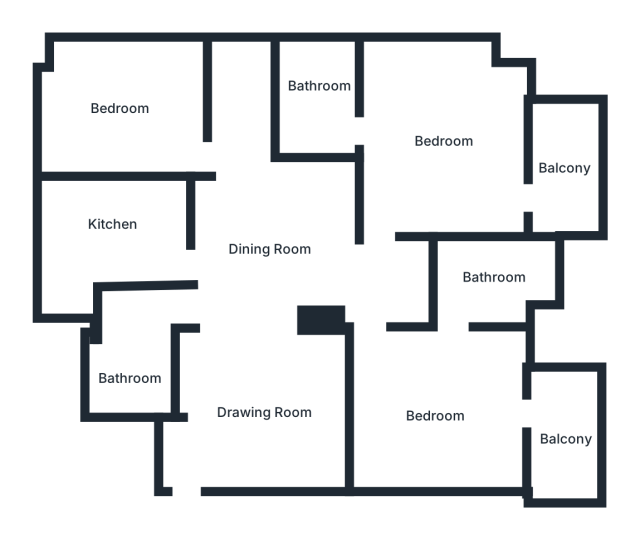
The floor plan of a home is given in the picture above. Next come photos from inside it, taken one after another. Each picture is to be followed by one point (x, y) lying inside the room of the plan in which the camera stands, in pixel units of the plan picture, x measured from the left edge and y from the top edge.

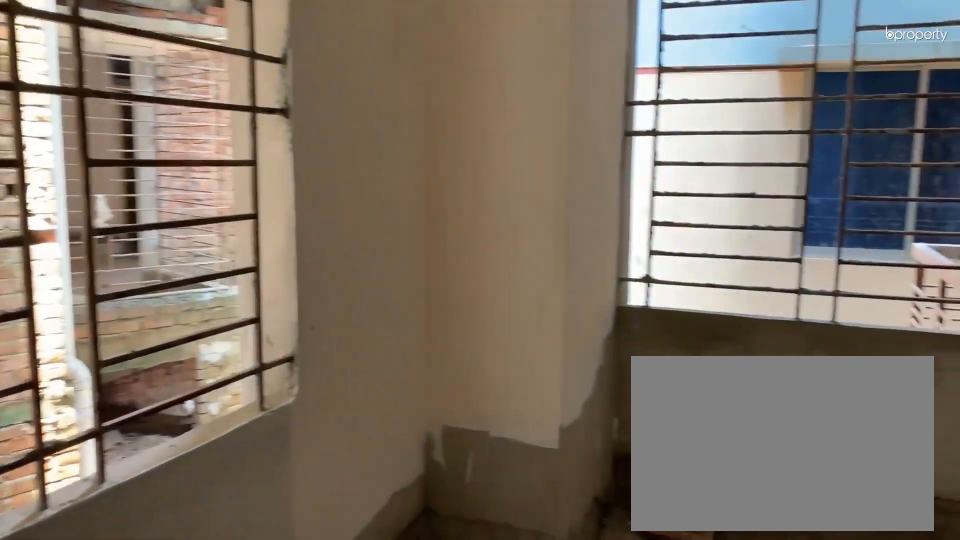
(436, 133)
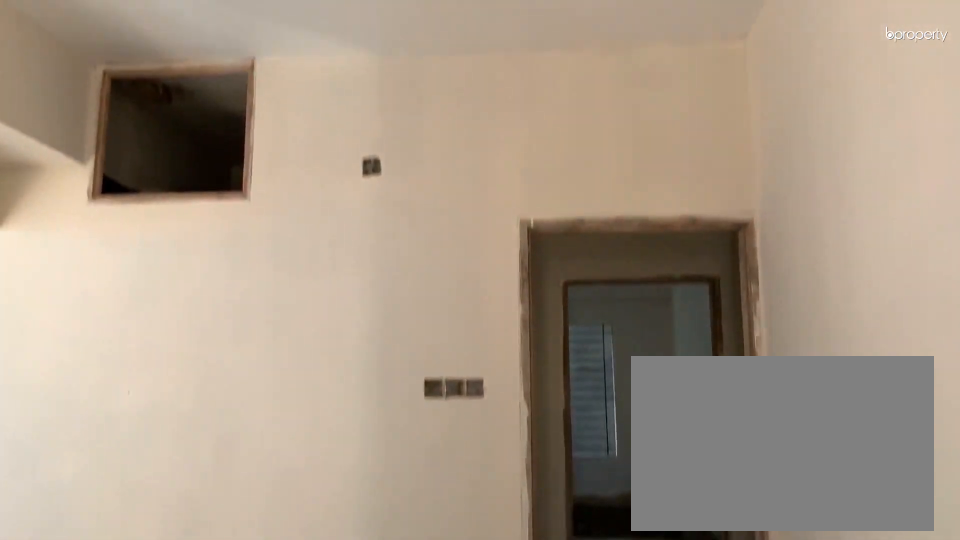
(436, 133)
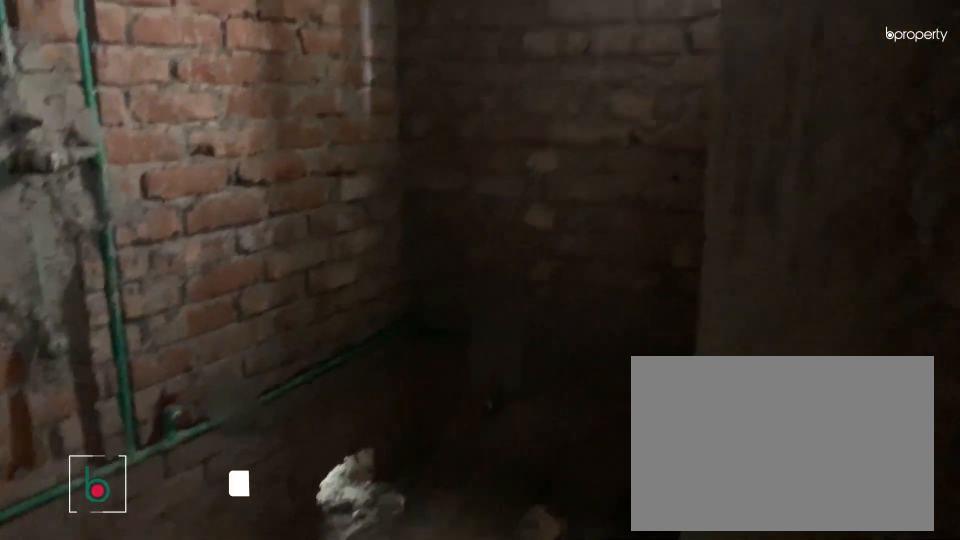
(316, 102)
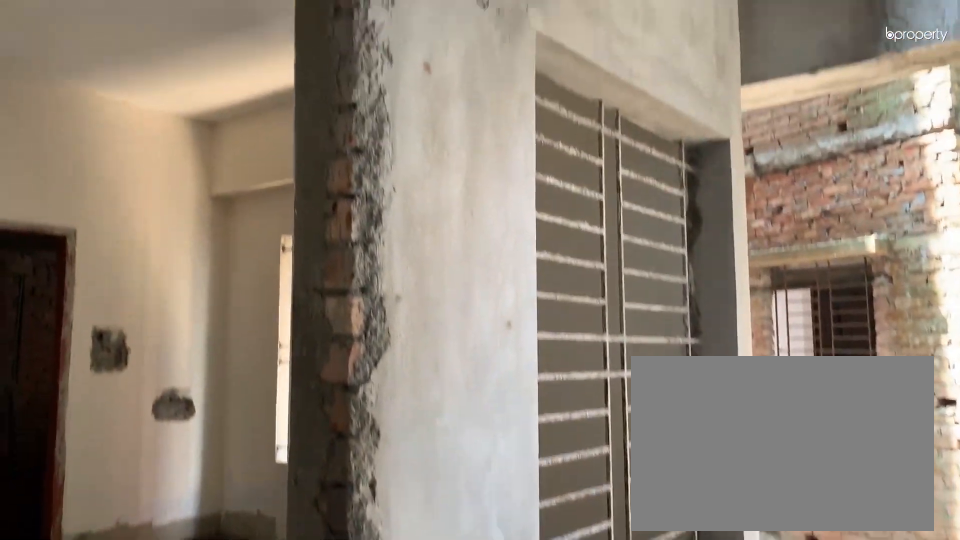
(569, 159)
